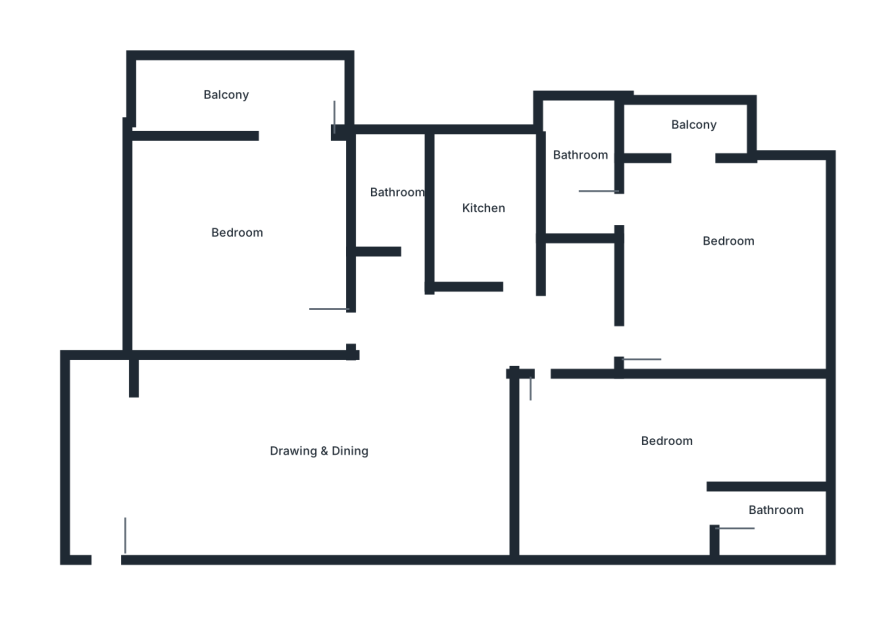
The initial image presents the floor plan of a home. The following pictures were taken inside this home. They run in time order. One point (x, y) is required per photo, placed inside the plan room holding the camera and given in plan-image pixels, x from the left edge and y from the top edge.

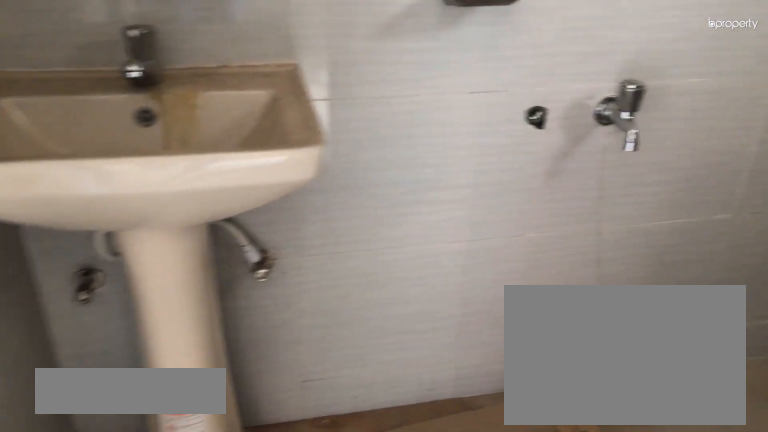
(570, 179)
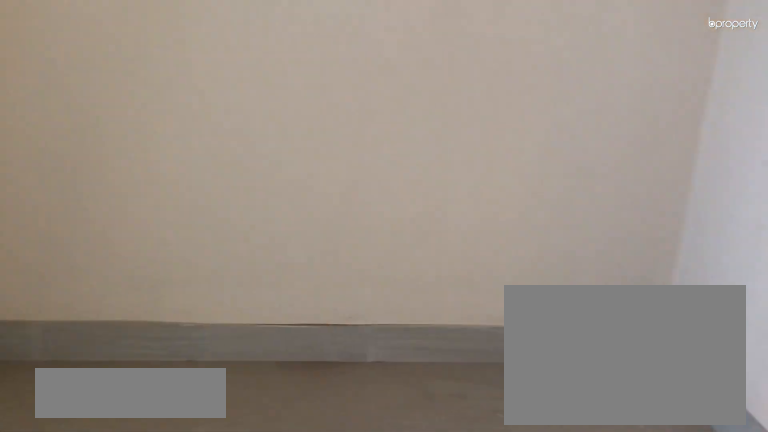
(628, 461)
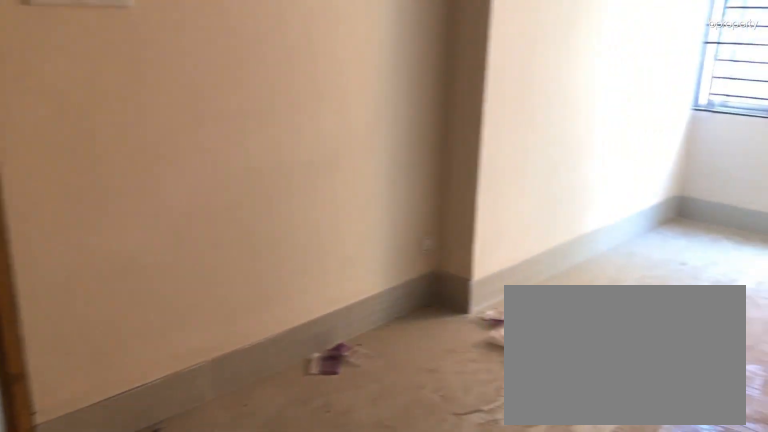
(628, 461)
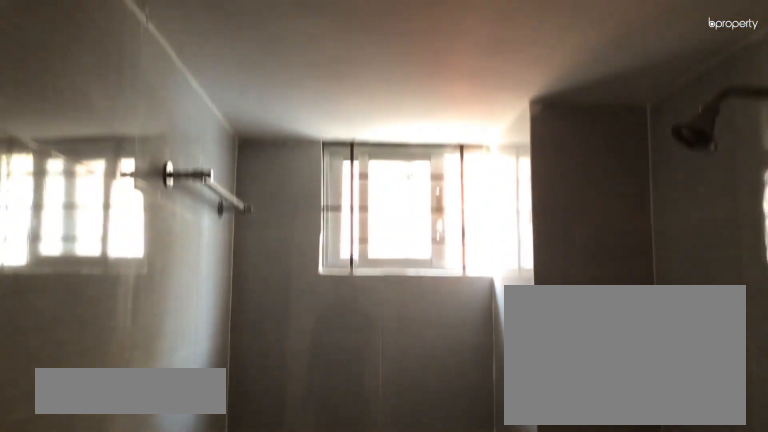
(781, 527)
